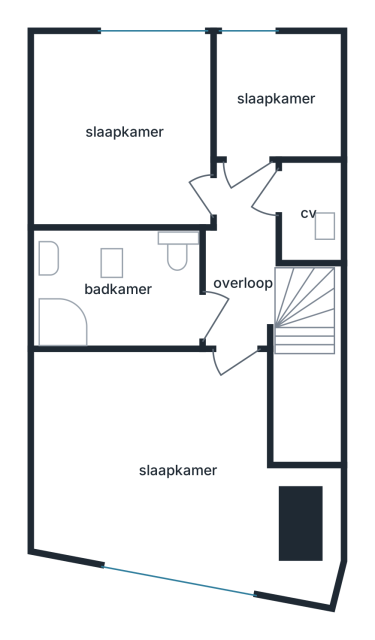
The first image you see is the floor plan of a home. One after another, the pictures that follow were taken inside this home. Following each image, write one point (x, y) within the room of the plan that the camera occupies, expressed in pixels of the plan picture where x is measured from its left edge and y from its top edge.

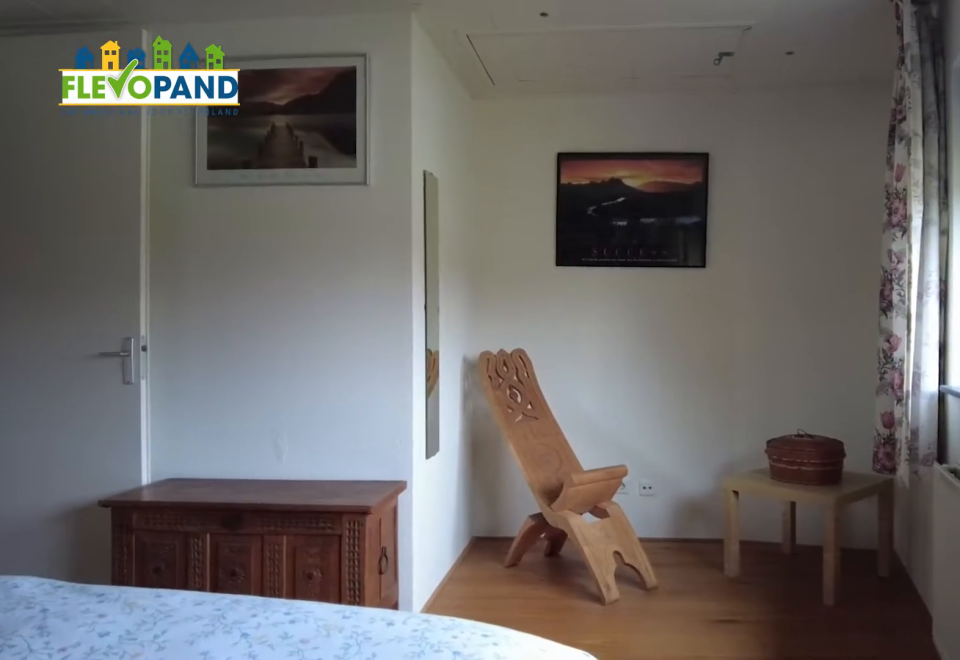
(172, 494)
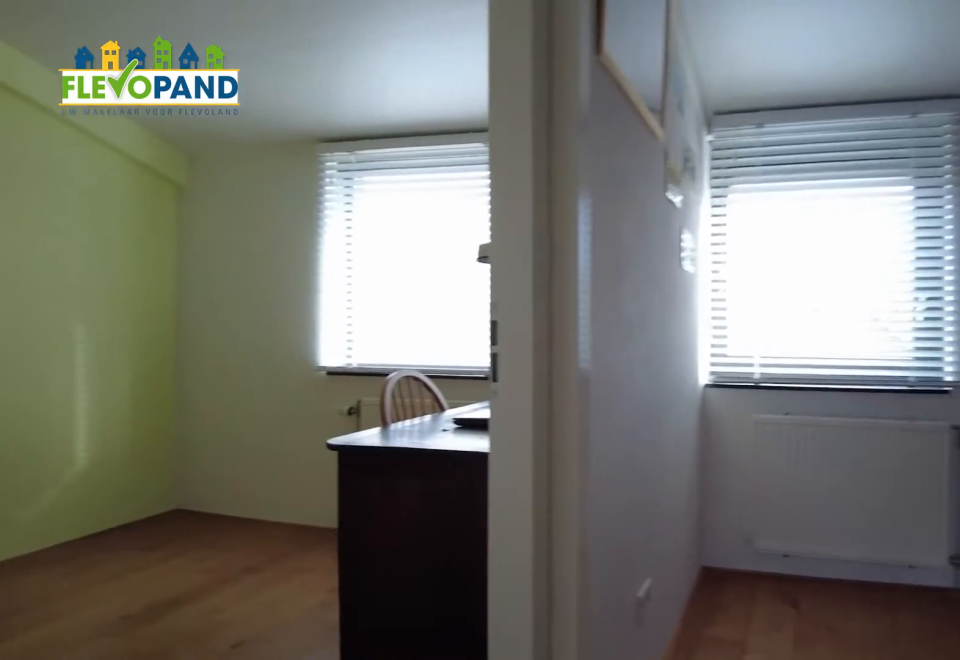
(241, 257)
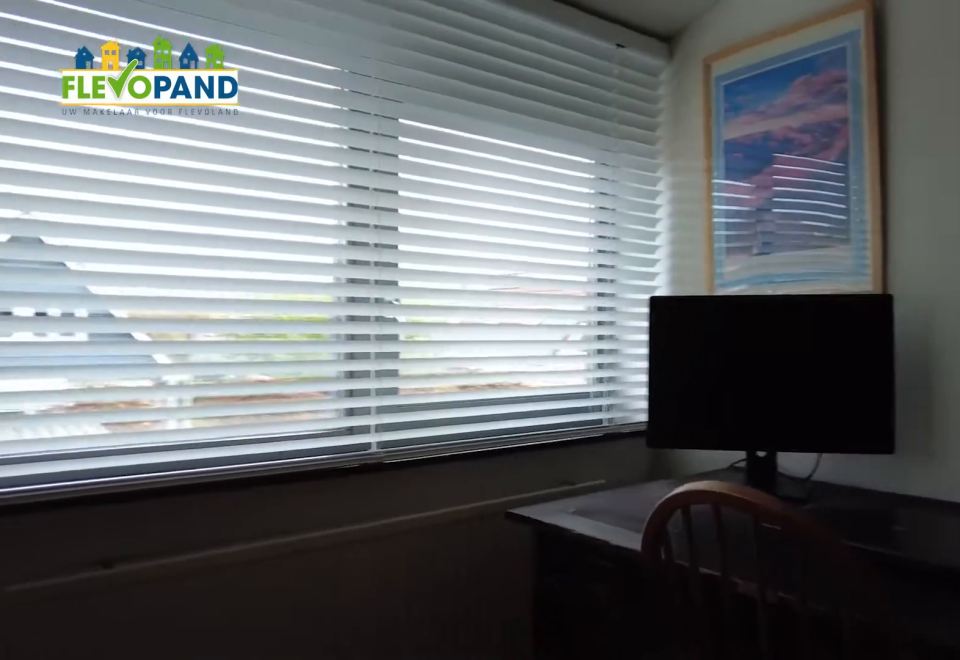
(55, 132)
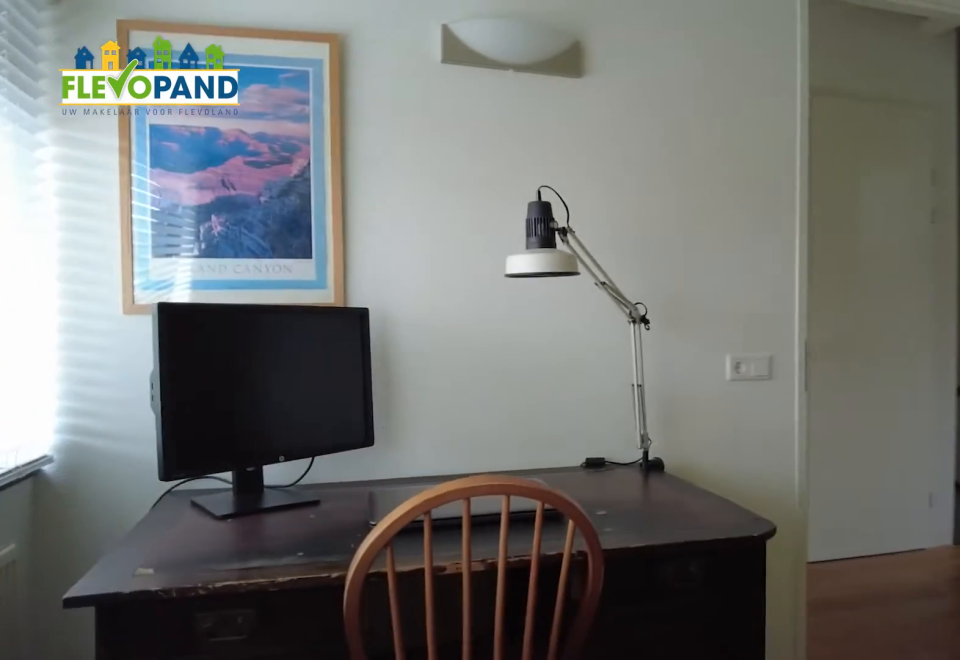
(55, 132)
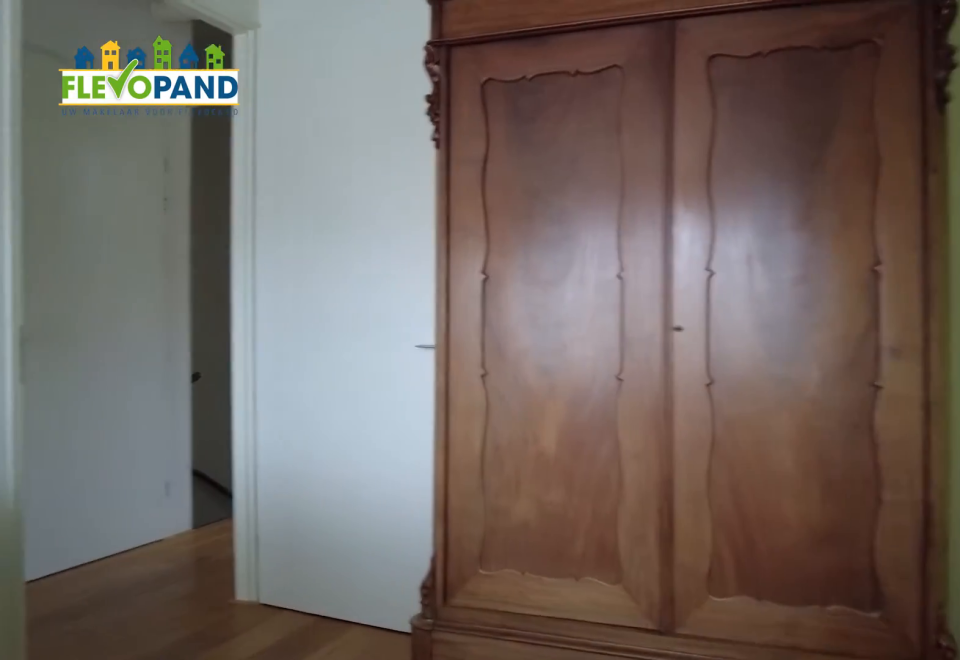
(55, 132)
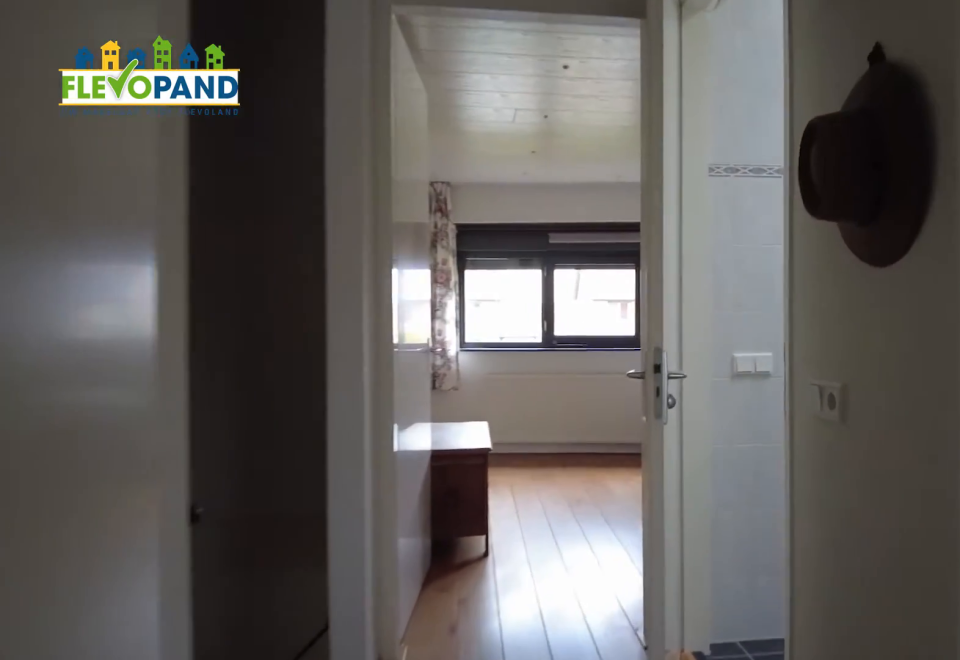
(240, 254)
